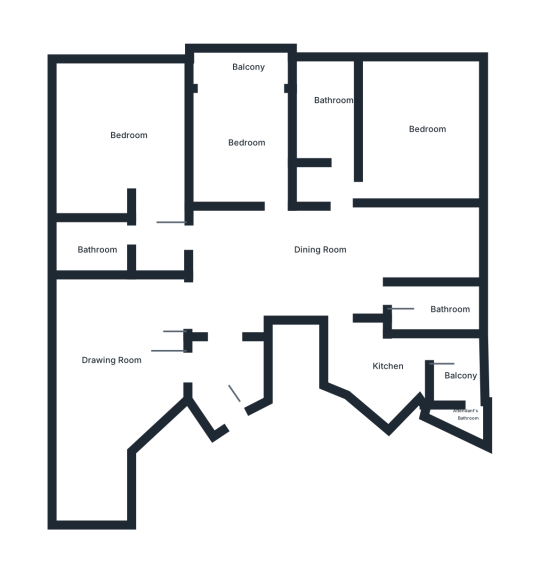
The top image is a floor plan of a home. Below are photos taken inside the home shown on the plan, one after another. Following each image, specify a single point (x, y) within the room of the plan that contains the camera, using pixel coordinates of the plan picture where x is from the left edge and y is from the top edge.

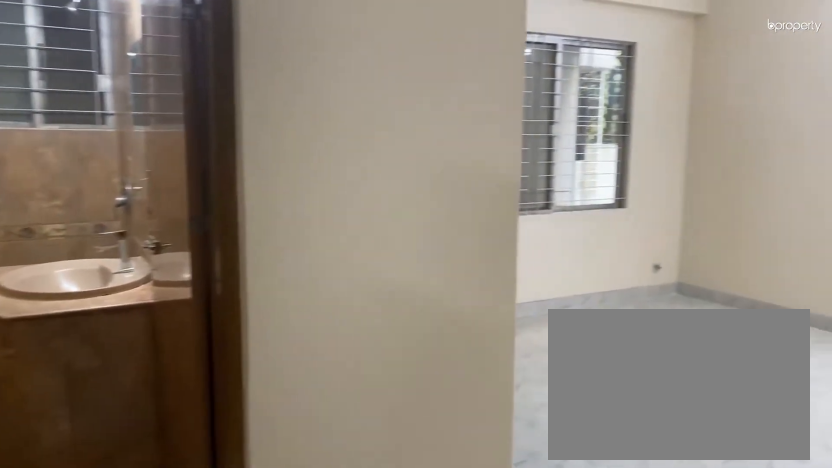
(158, 227)
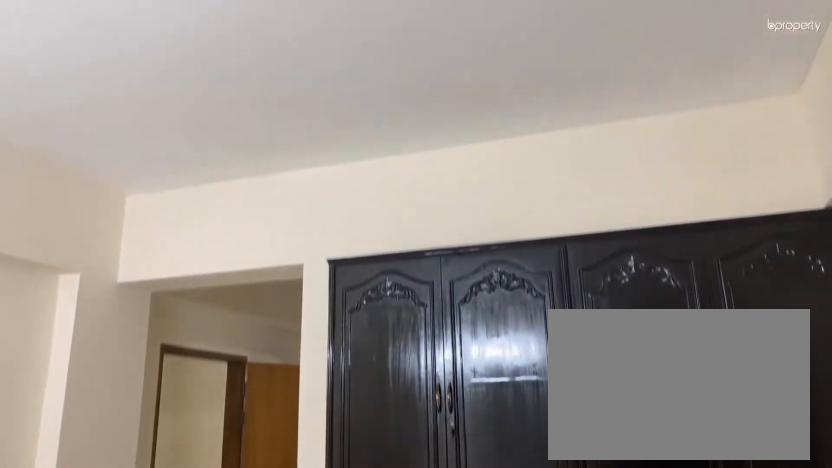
(129, 132)
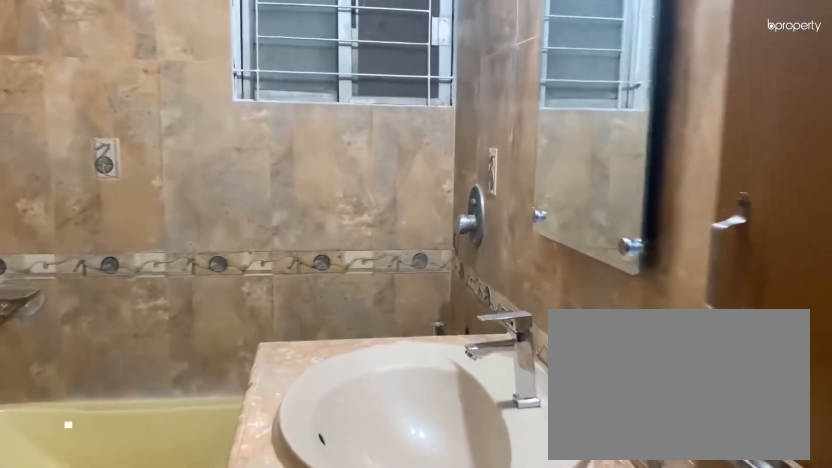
(97, 243)
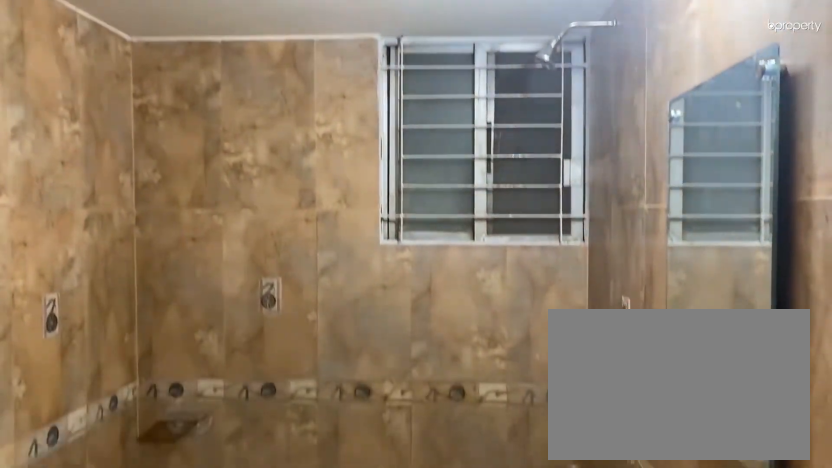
(97, 243)
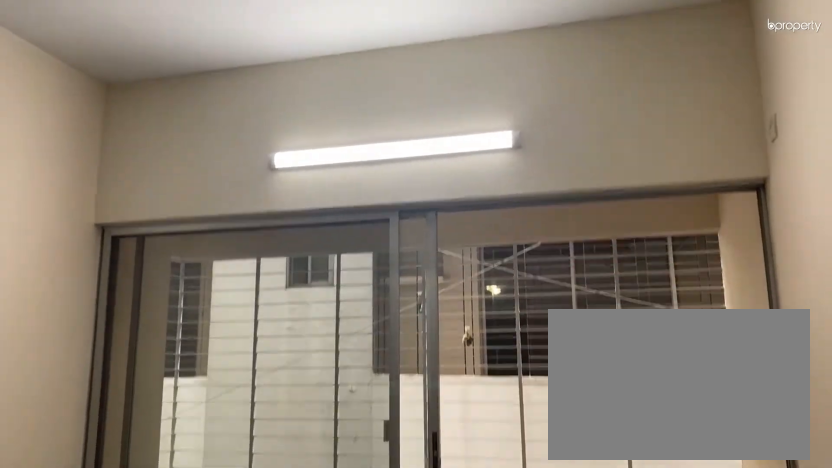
(241, 121)
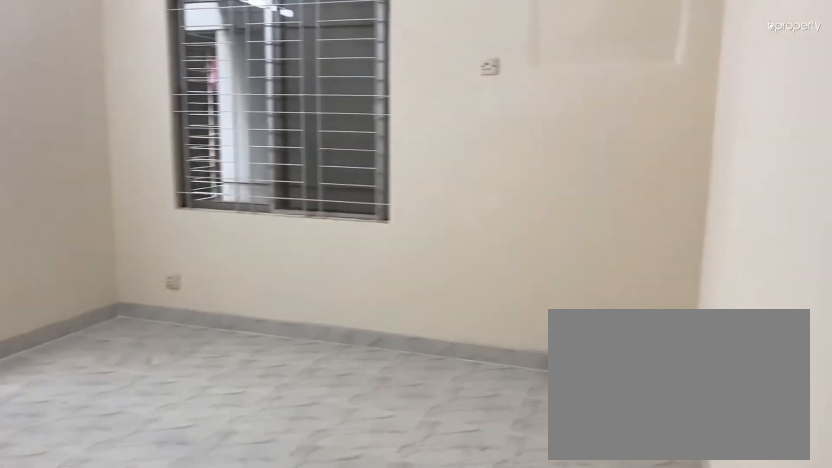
(413, 148)
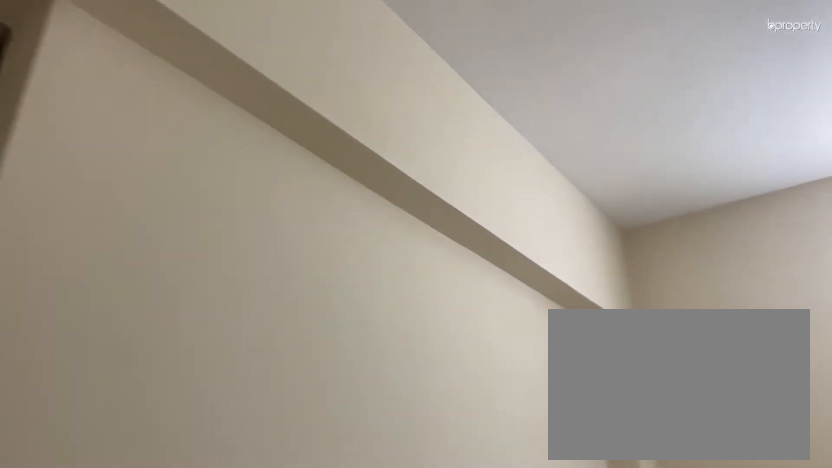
(413, 148)
